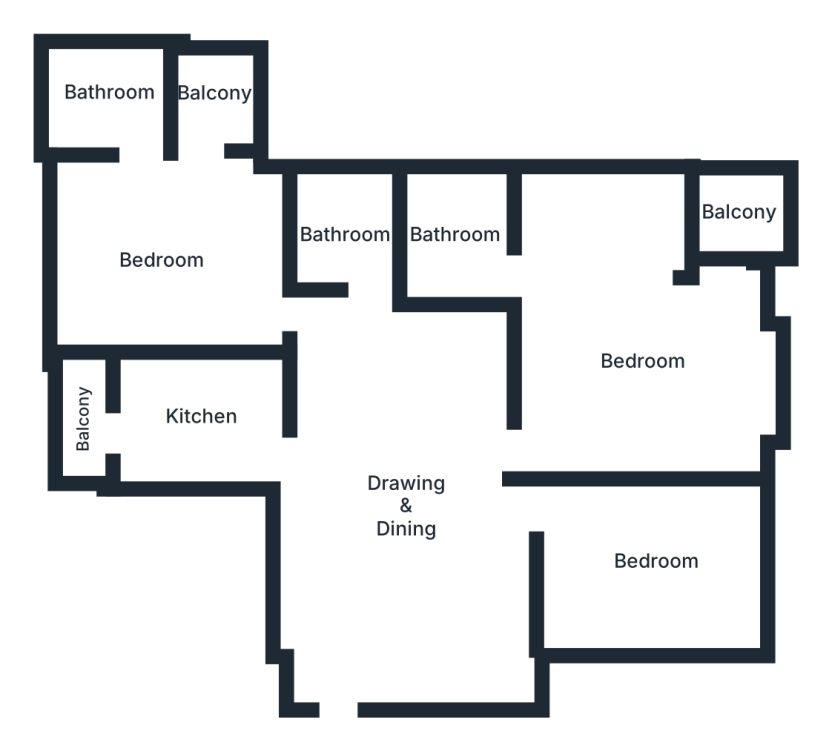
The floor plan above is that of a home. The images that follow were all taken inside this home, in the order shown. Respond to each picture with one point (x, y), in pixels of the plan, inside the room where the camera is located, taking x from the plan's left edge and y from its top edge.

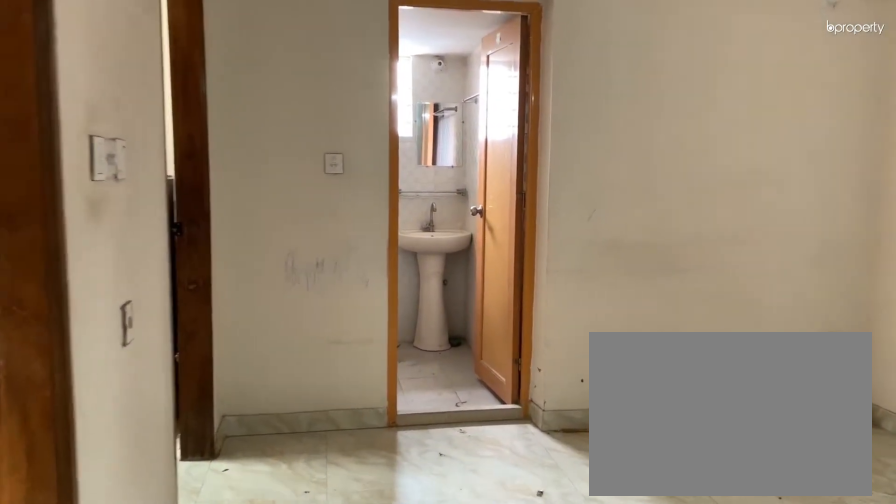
(410, 515)
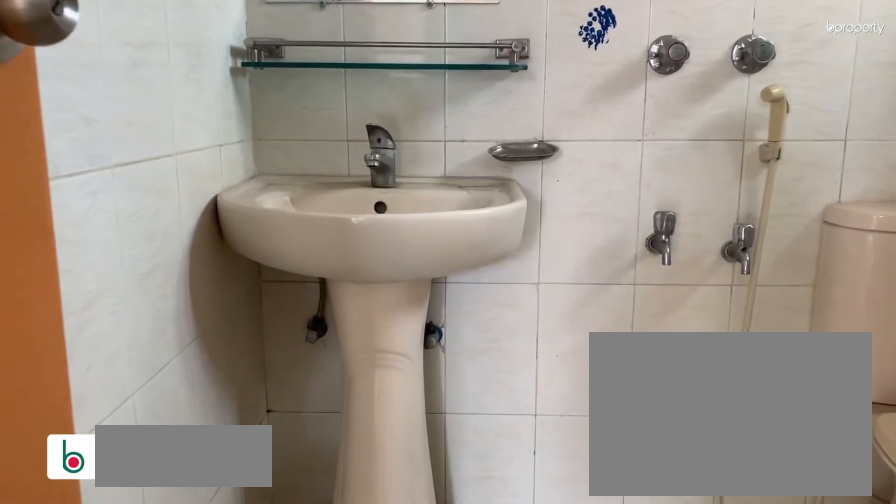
(459, 234)
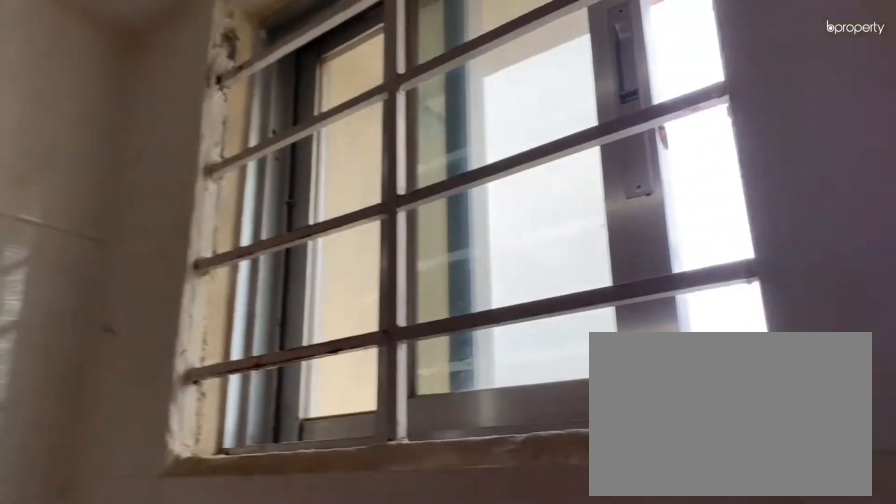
(459, 234)
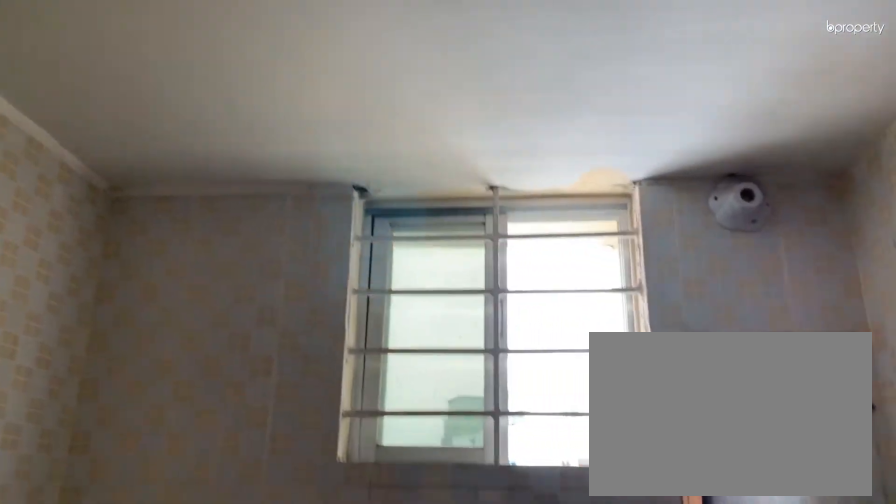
(361, 249)
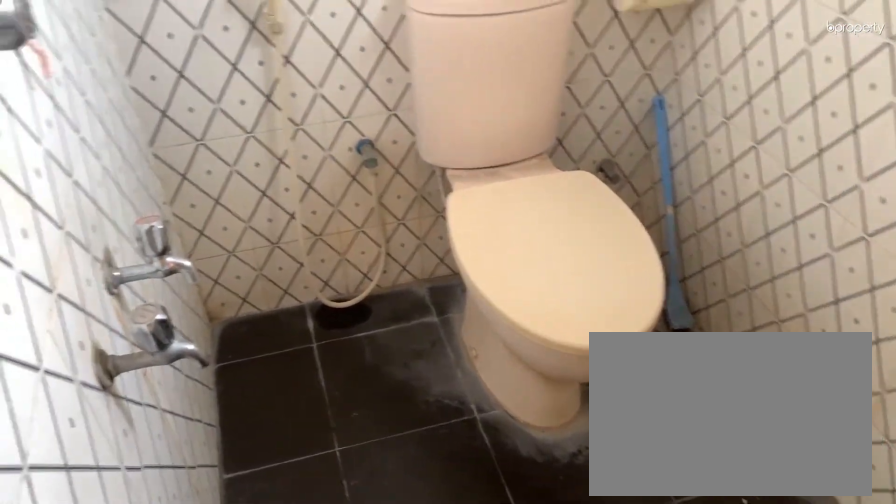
(111, 87)
